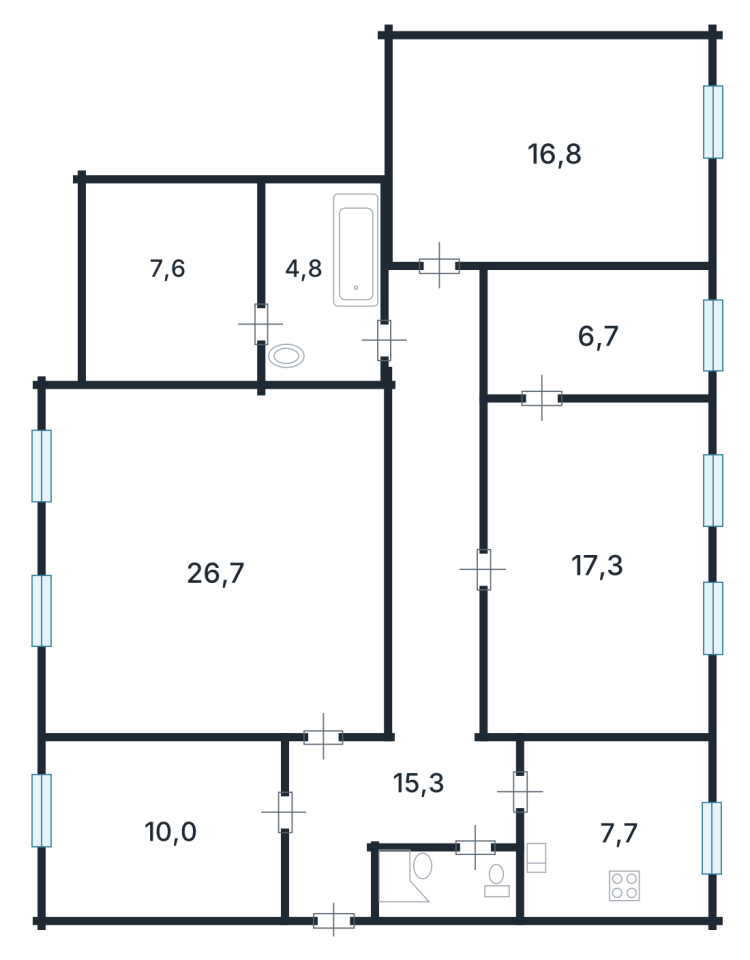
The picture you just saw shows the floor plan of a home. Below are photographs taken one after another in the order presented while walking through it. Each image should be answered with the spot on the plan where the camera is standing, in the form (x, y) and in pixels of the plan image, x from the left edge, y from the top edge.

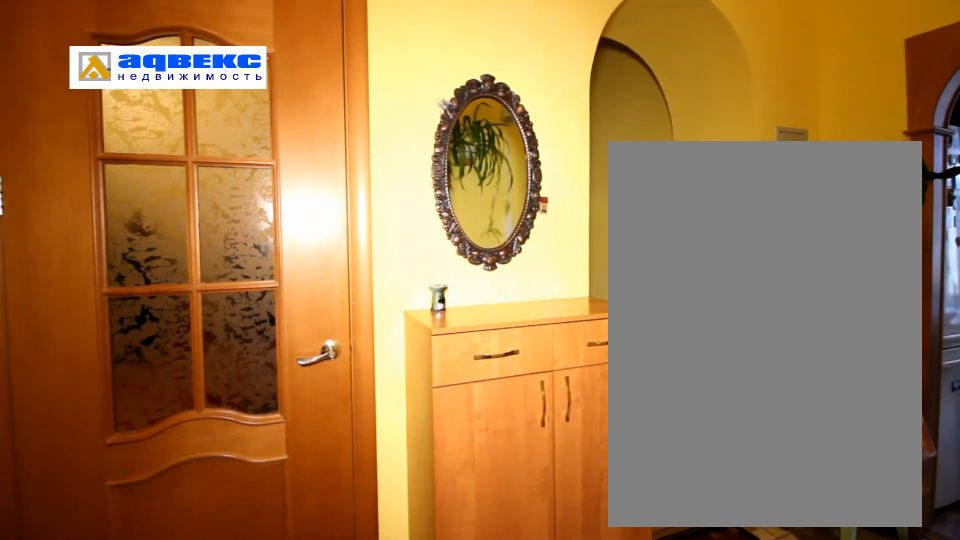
(477, 837)
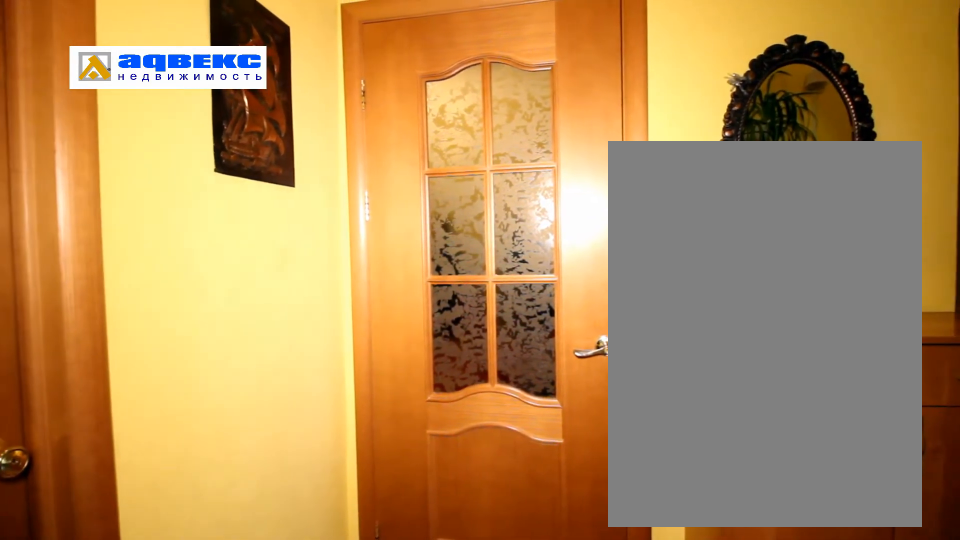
(476, 839)
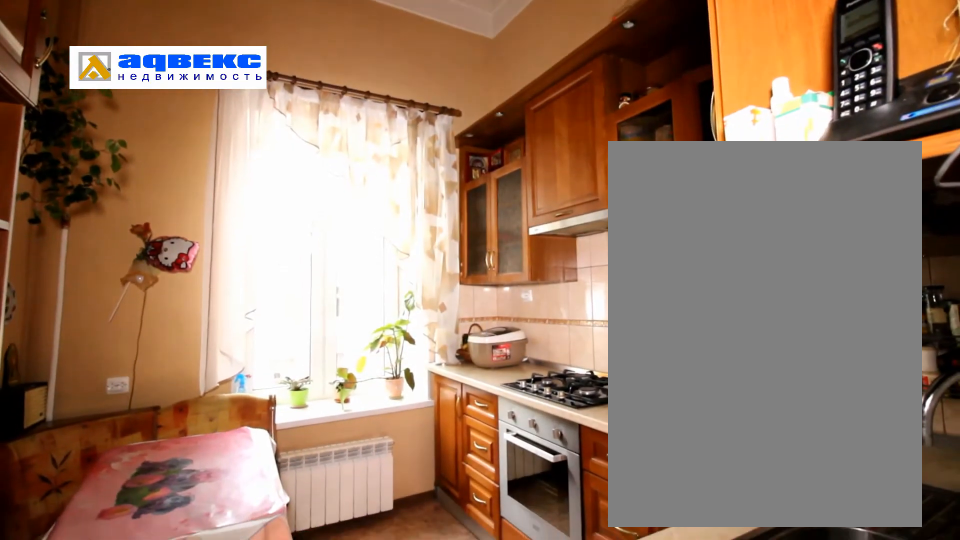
(630, 874)
